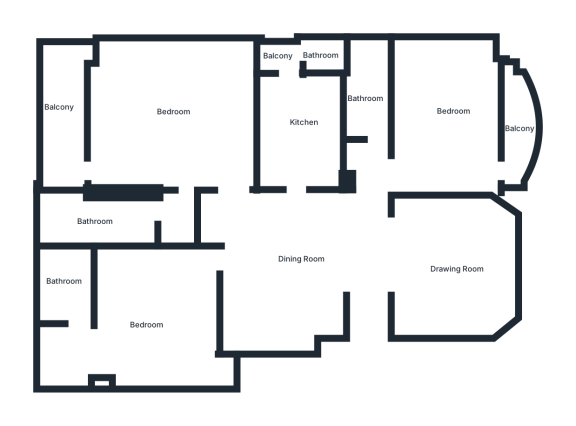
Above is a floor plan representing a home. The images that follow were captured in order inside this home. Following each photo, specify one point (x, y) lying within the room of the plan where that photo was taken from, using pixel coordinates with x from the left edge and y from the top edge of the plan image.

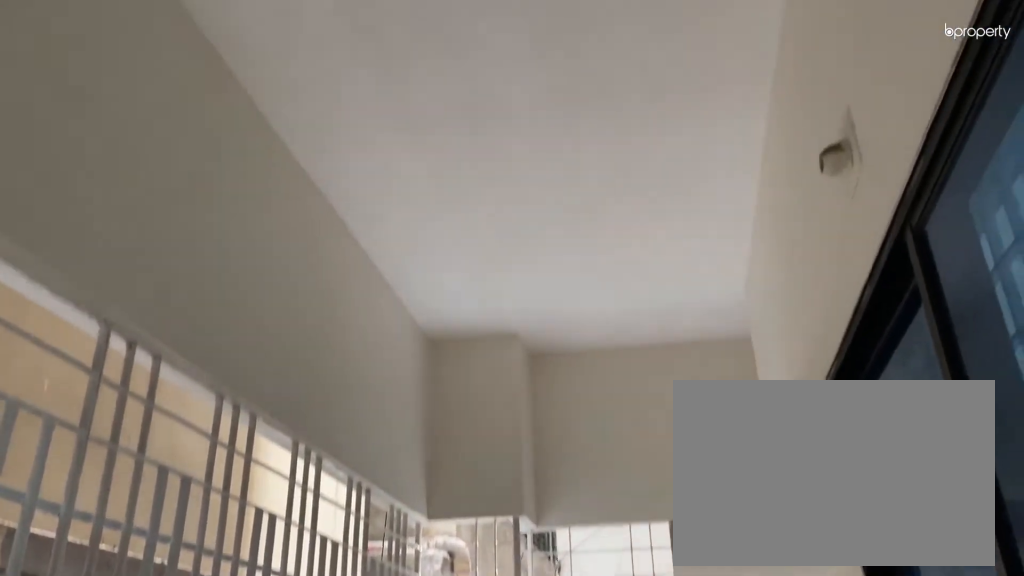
(61, 103)
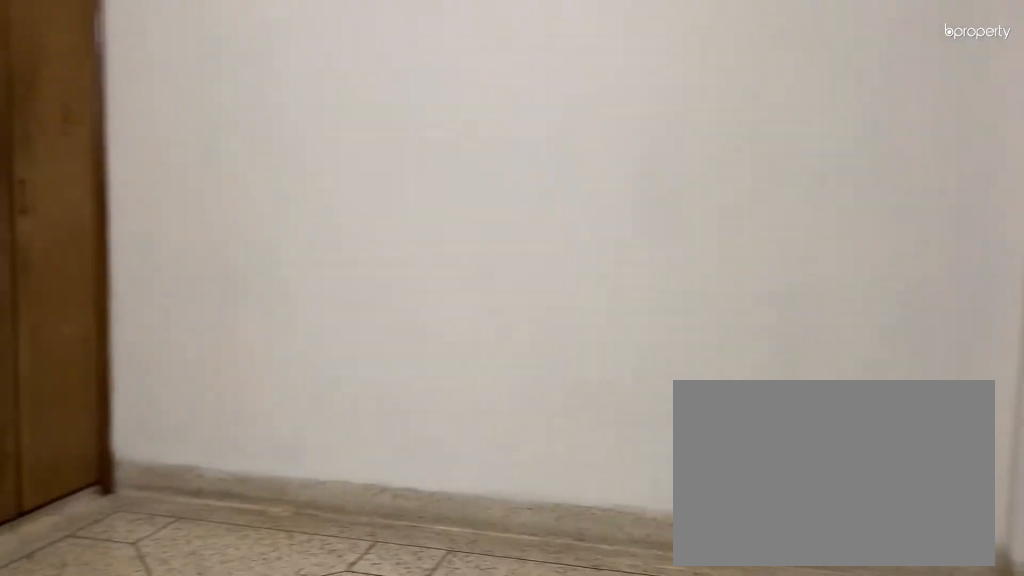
(156, 327)
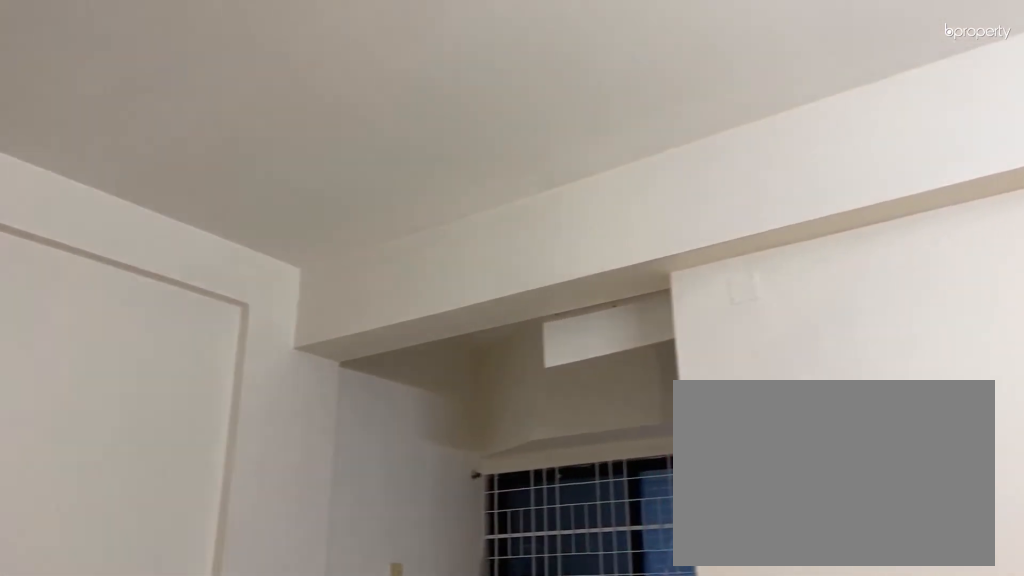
(156, 327)
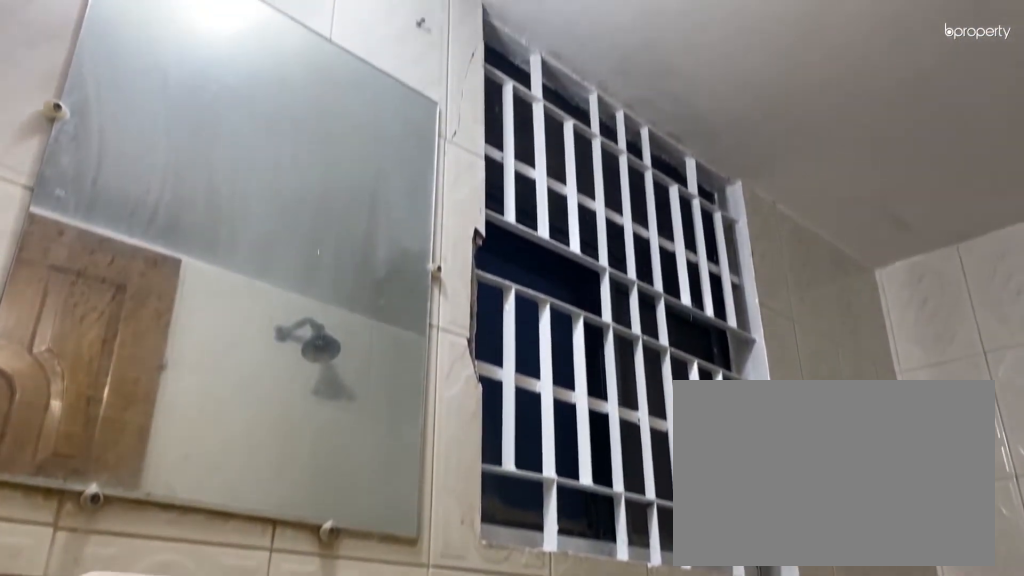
(64, 285)
